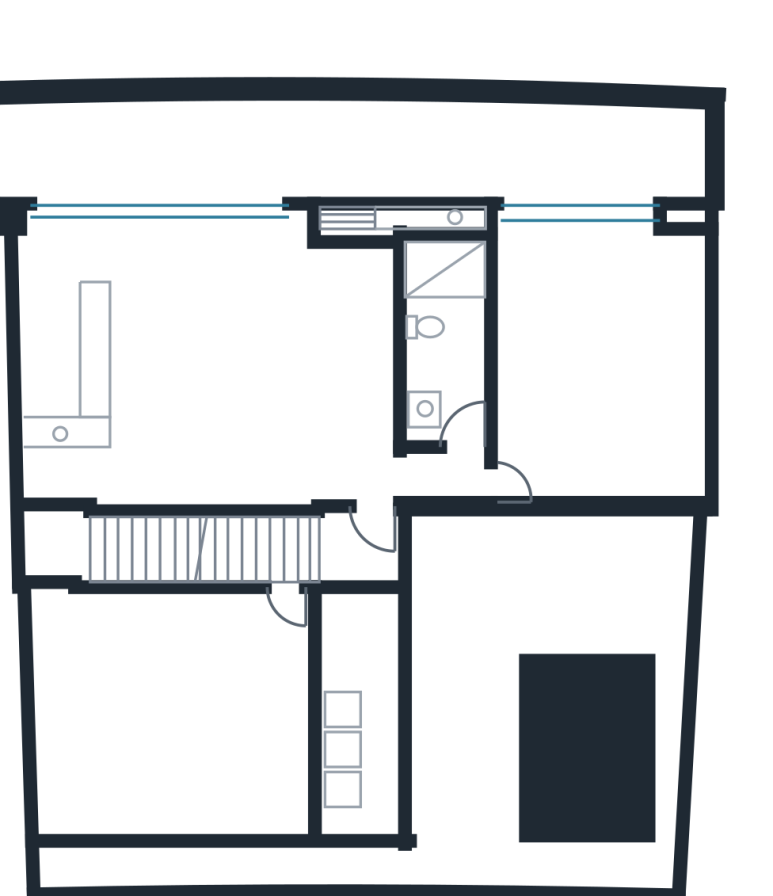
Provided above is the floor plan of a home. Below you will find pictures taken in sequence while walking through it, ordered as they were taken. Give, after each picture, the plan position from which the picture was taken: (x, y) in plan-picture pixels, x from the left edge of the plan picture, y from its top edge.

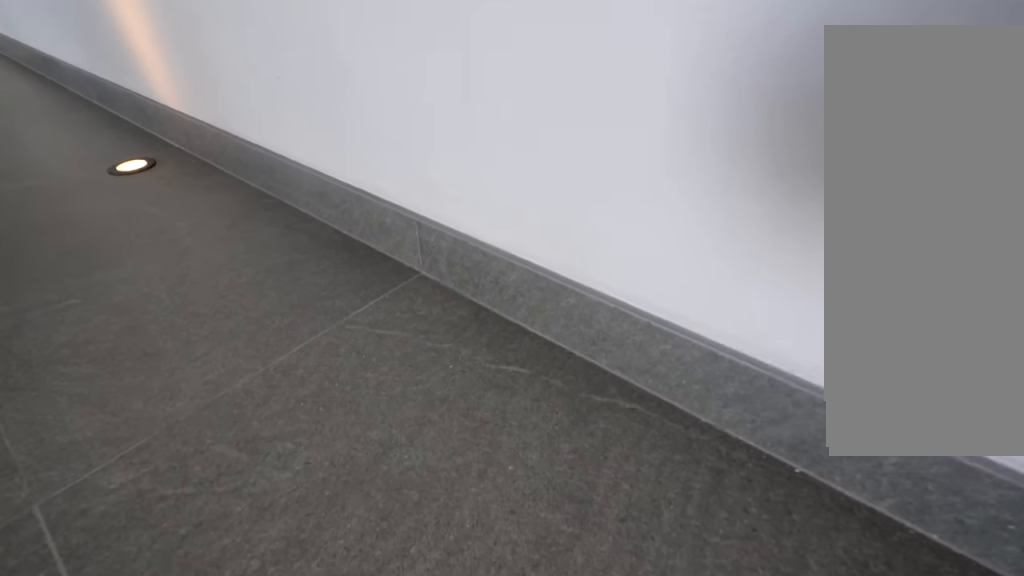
(214, 479)
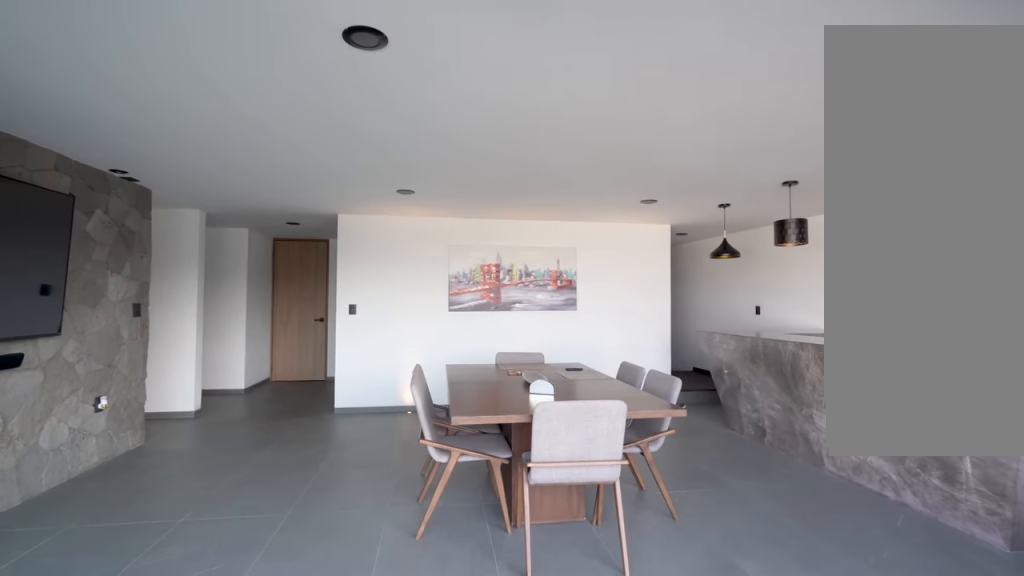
(210, 291)
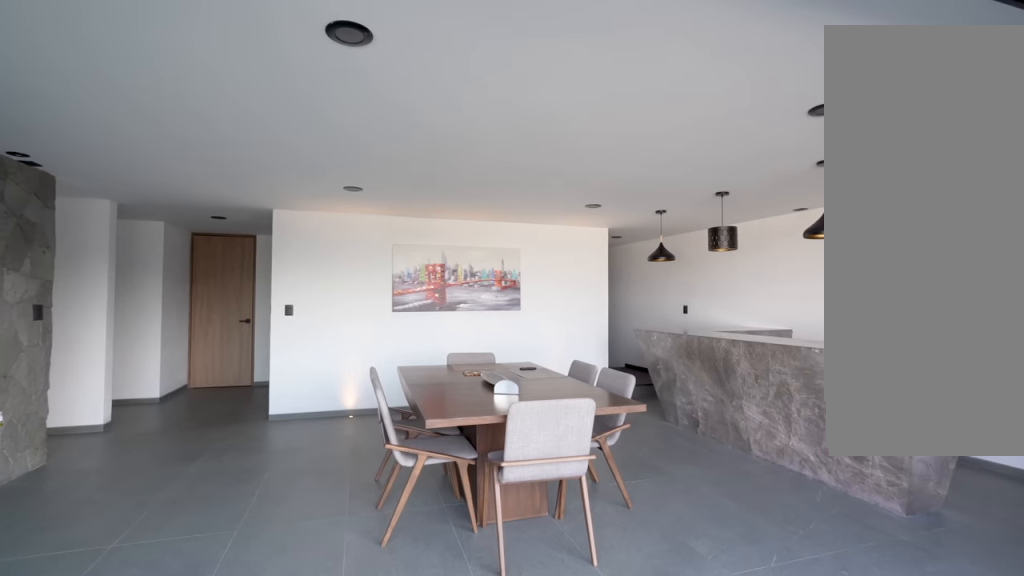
(209, 291)
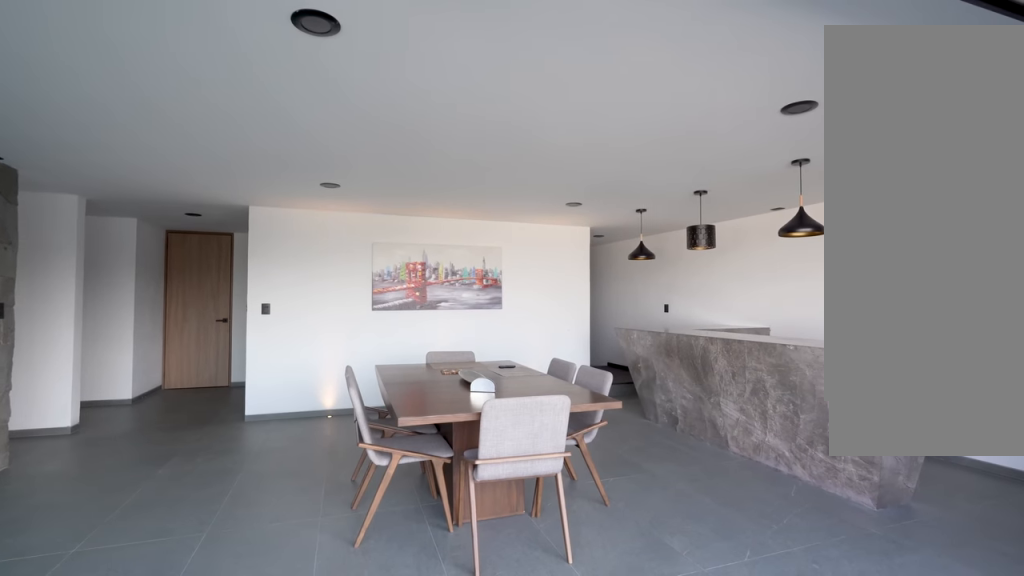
(209, 291)
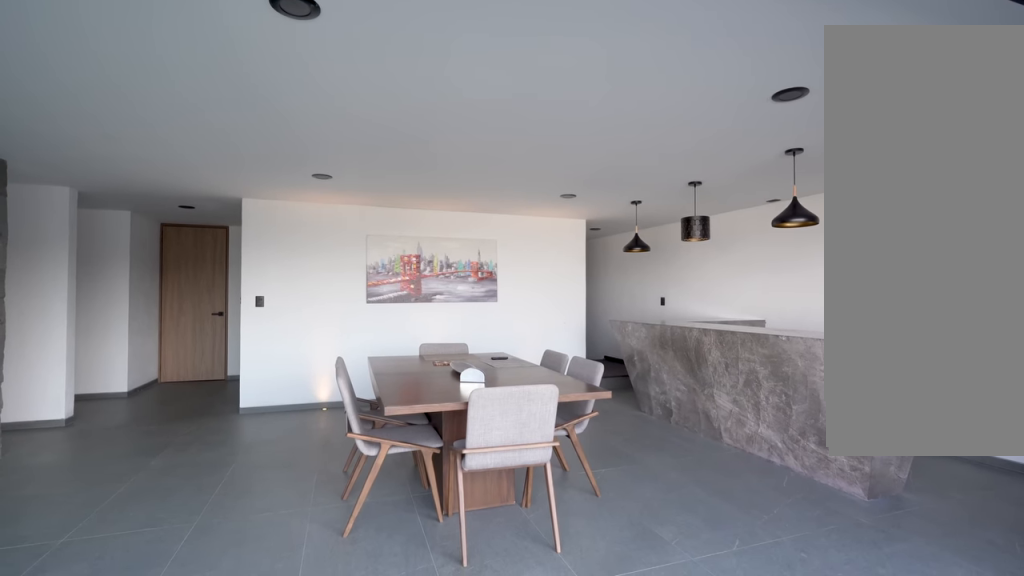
(267, 257)
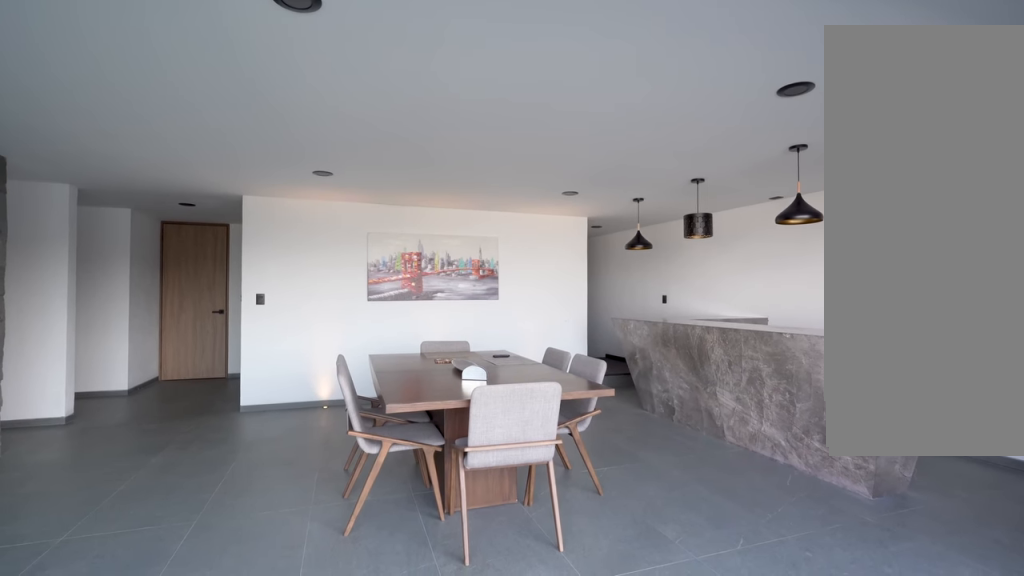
(268, 256)
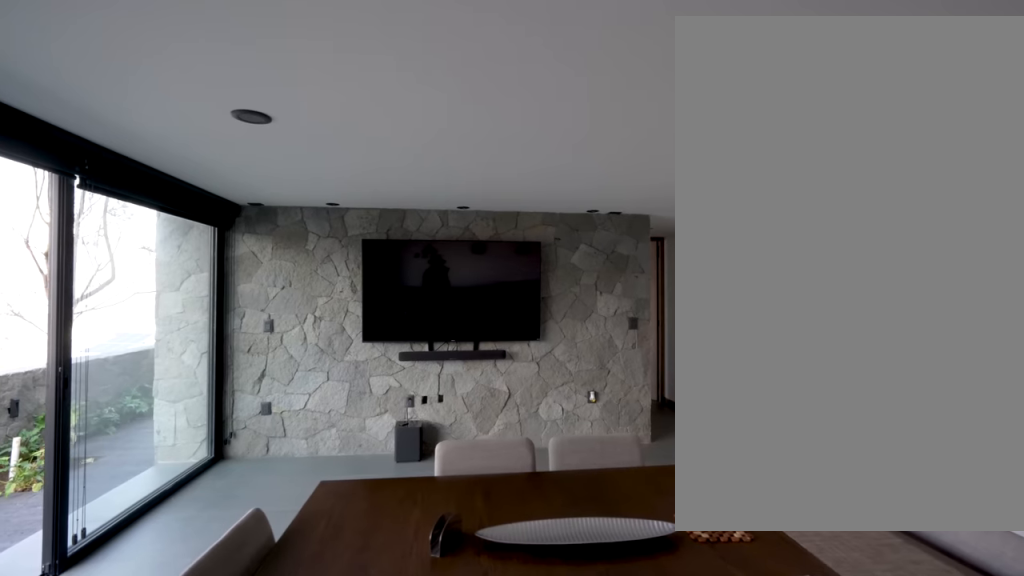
(145, 254)
